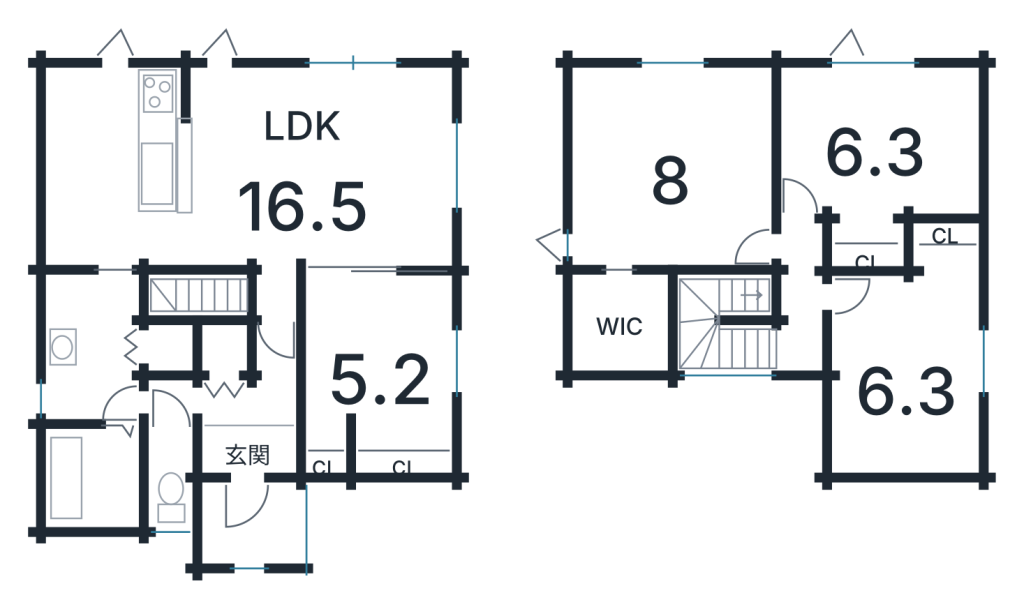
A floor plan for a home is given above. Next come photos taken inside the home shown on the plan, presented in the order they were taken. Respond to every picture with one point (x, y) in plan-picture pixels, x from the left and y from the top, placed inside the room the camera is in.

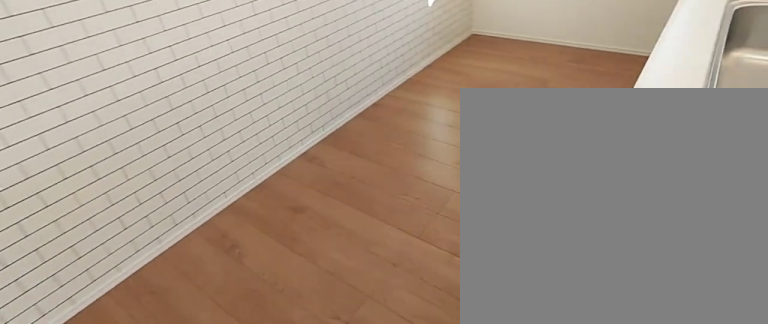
(110, 178)
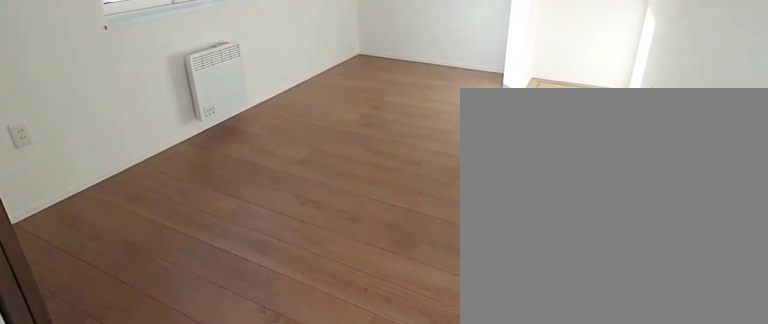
(378, 379)
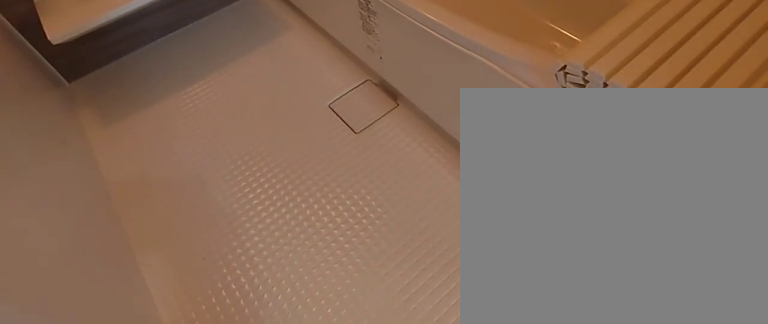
(93, 488)
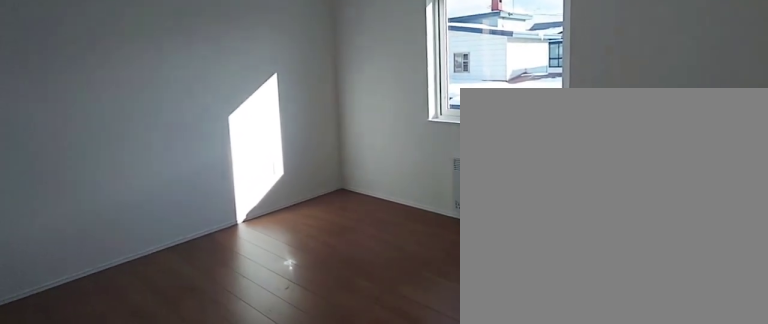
(667, 183)
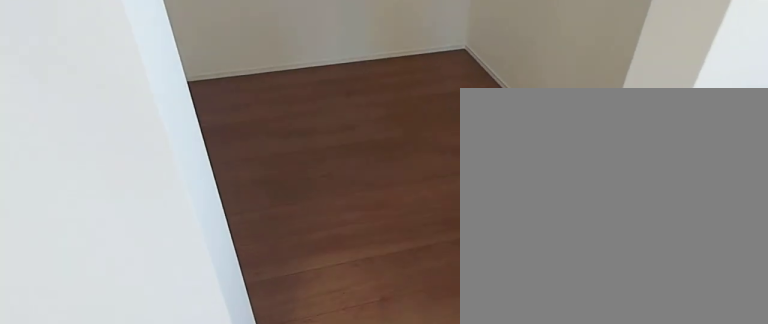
(614, 325)
